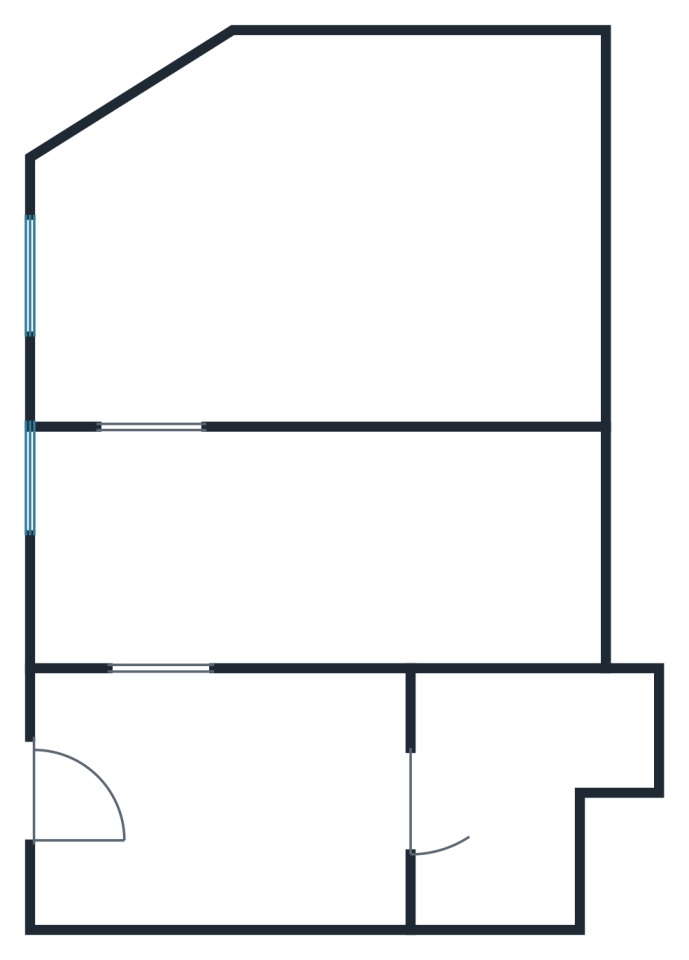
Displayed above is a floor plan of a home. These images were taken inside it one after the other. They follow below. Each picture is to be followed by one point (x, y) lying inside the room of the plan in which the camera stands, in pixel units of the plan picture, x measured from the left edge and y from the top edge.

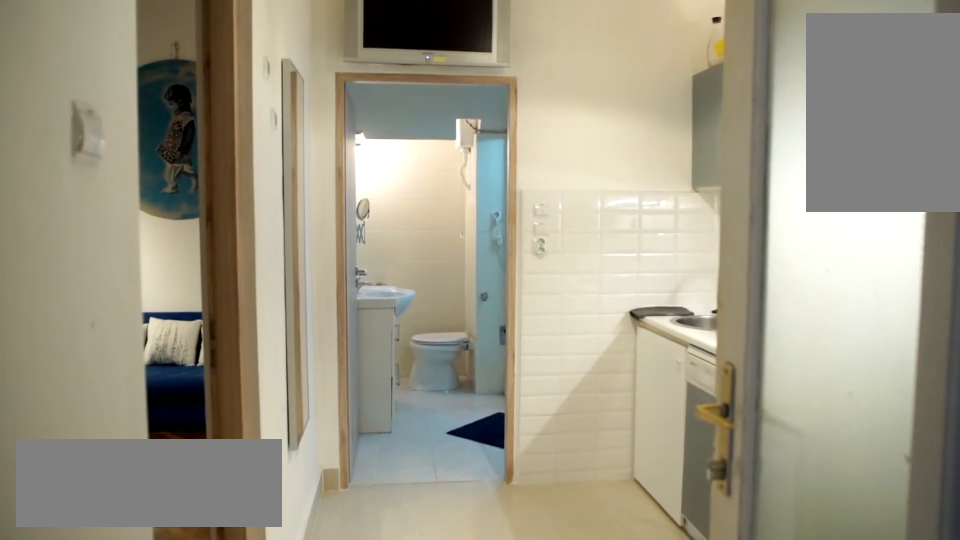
(195, 790)
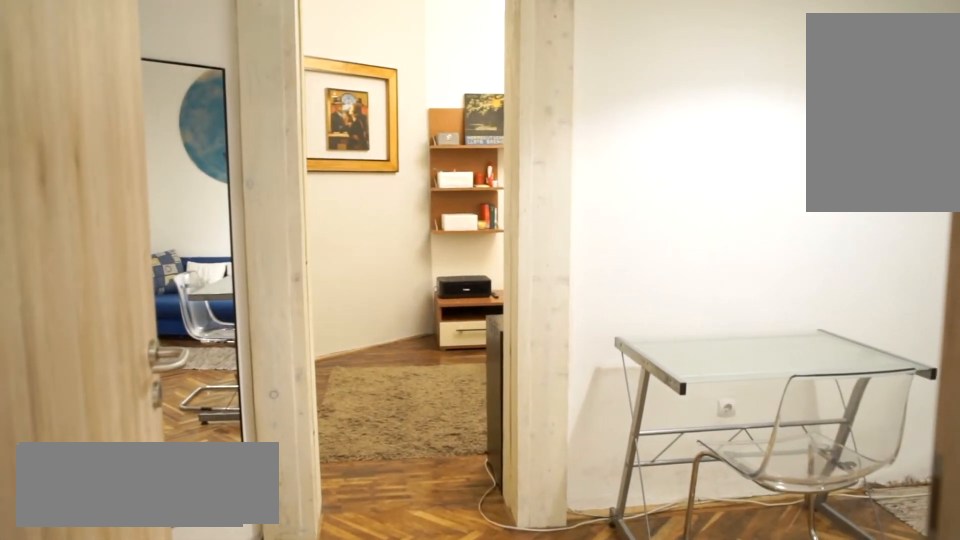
(309, 548)
